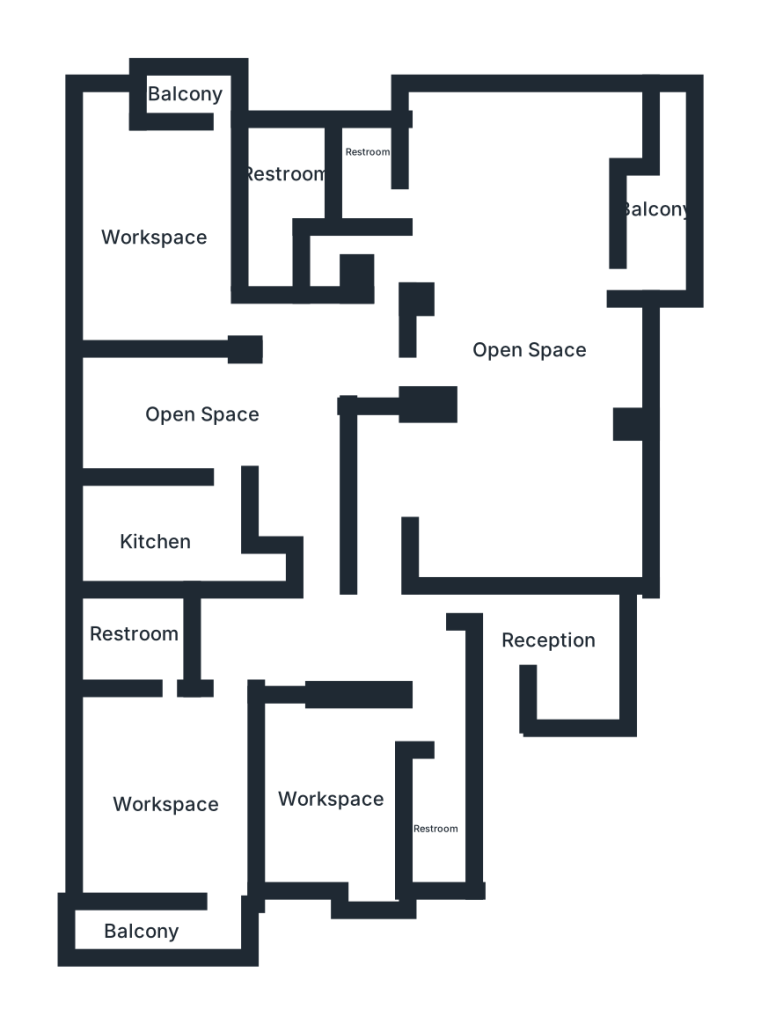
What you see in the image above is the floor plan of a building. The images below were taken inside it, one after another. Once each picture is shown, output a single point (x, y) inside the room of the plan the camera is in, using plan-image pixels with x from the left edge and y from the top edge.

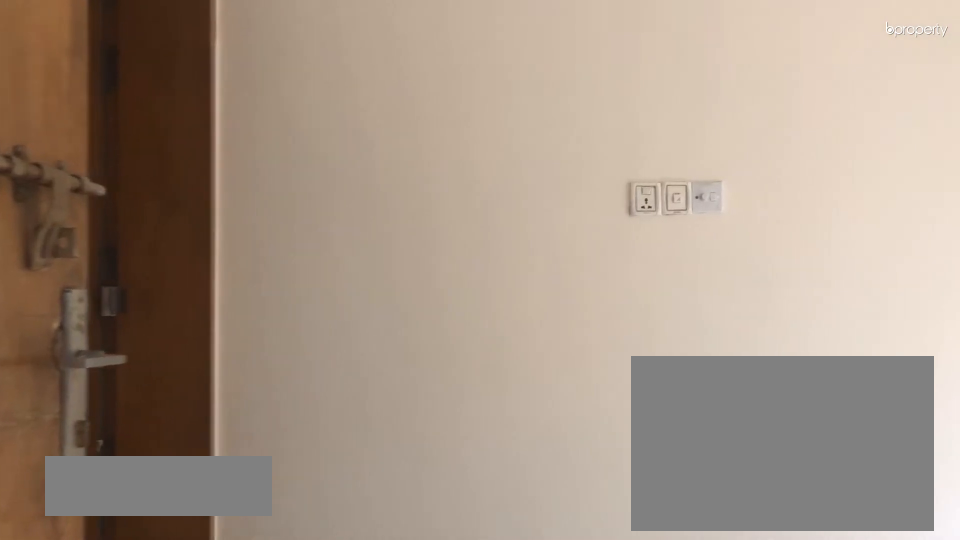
(546, 653)
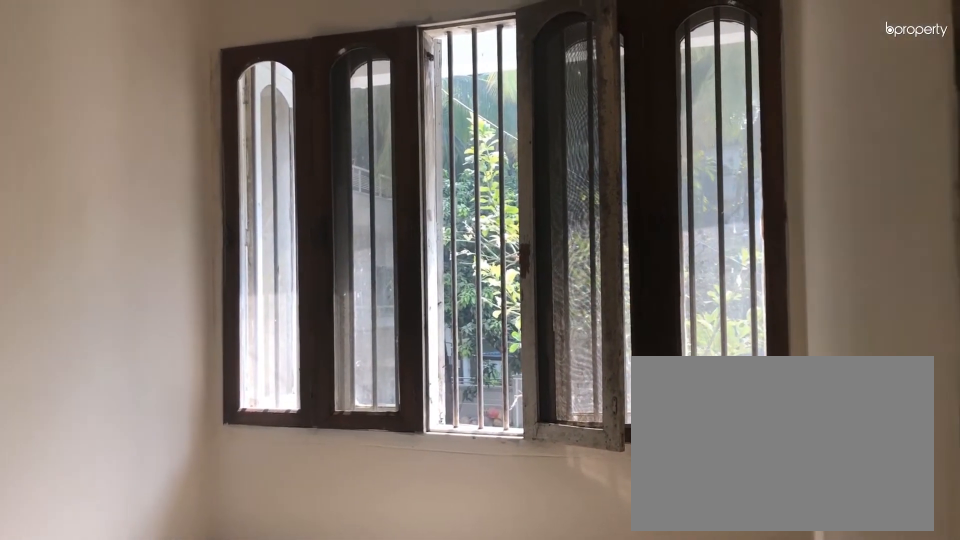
(546, 653)
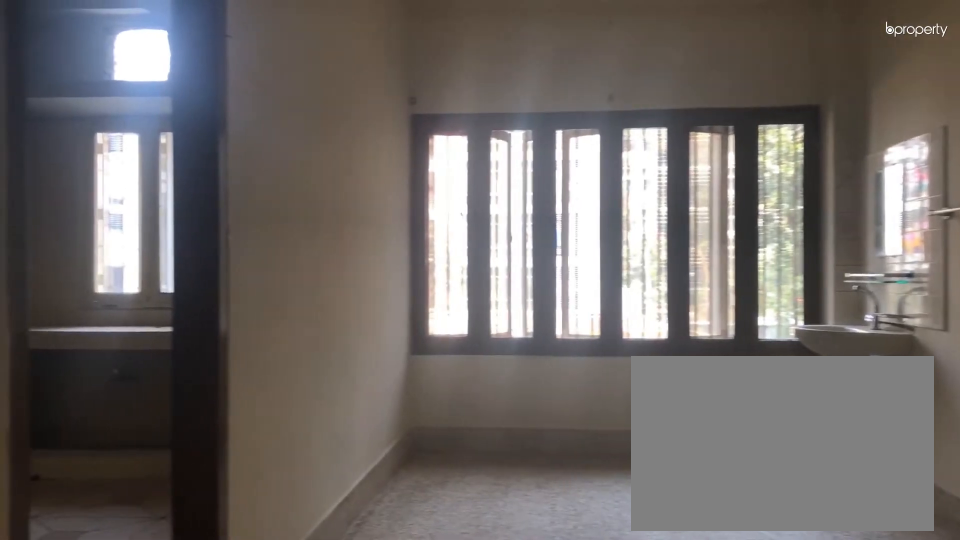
(270, 420)
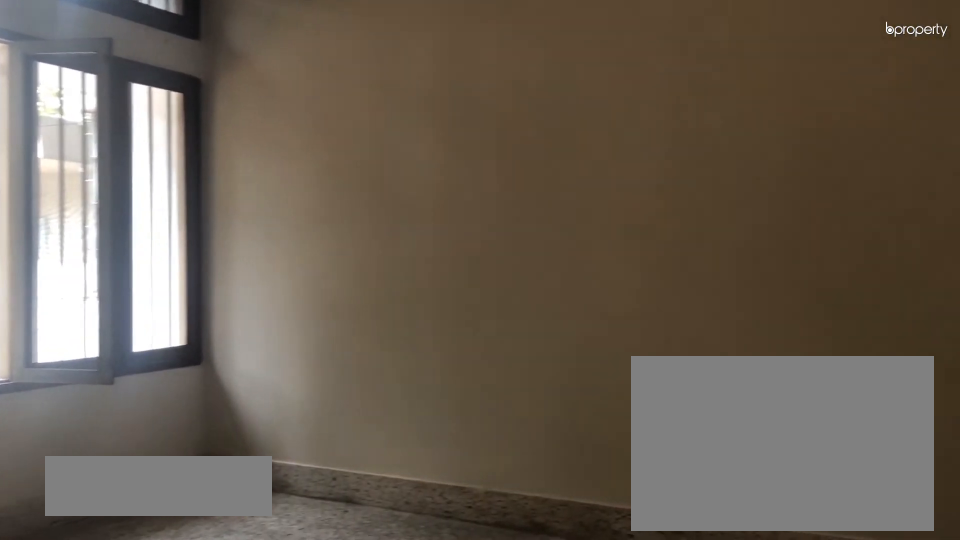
(331, 800)
